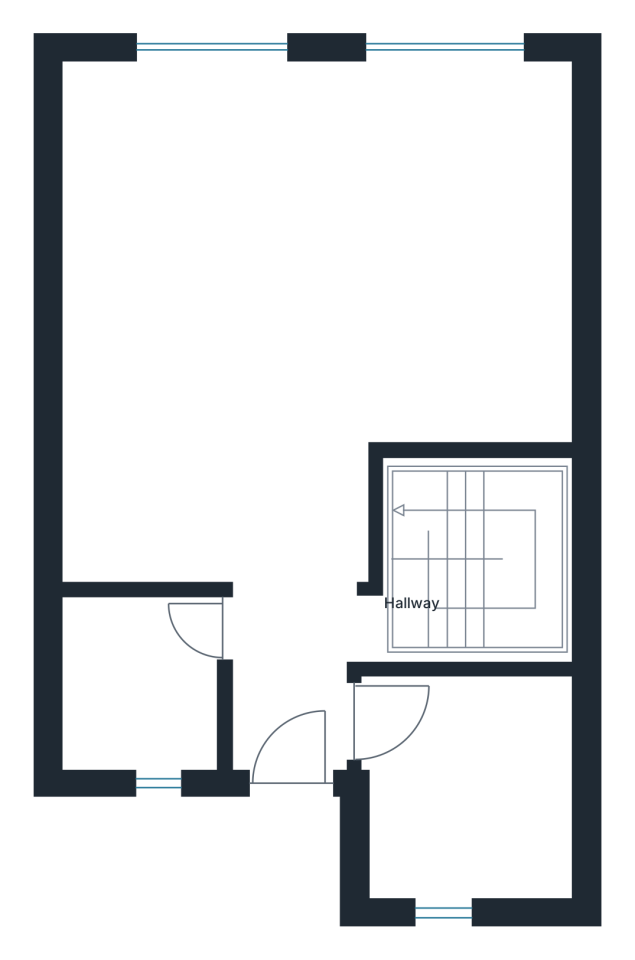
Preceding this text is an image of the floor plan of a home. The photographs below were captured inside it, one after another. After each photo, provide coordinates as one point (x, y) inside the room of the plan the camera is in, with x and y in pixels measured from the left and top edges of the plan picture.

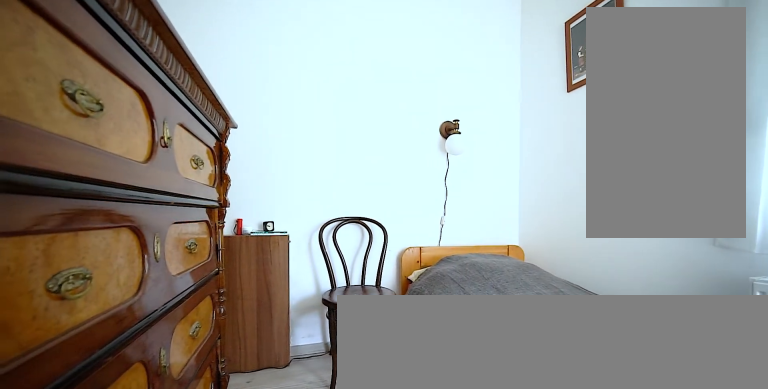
(473, 805)
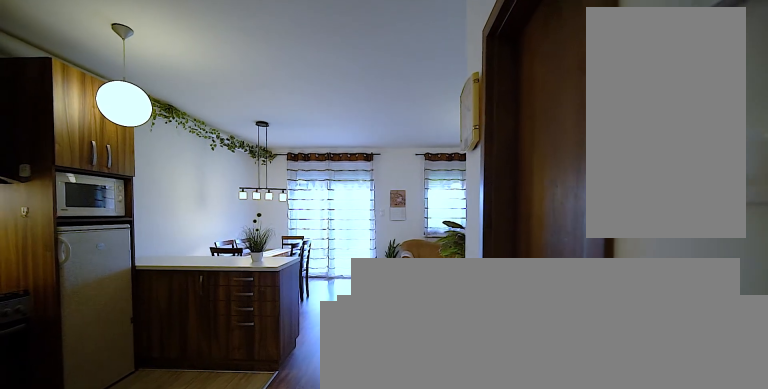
(320, 279)
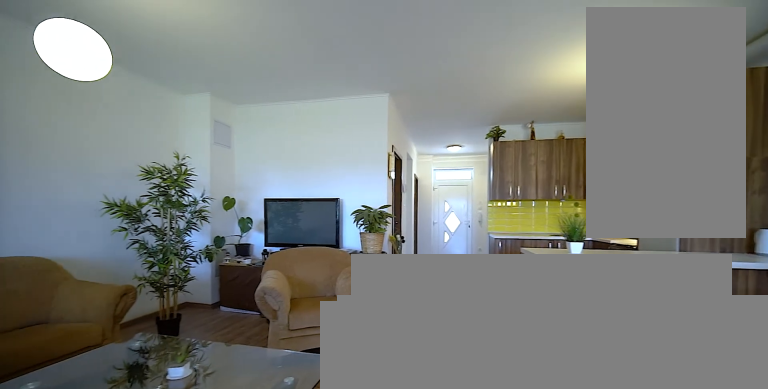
(320, 279)
